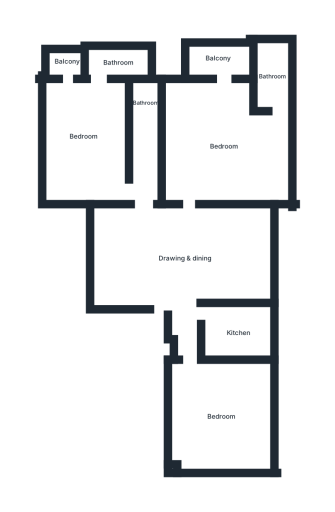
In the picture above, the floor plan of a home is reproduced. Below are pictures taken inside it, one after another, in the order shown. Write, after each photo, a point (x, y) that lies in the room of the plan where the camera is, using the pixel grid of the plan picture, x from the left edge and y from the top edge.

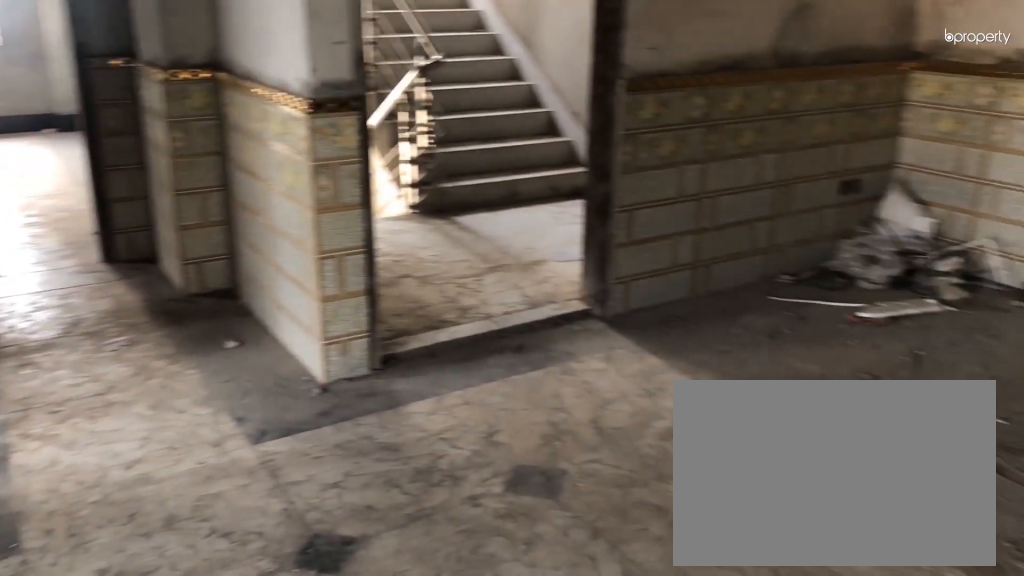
(185, 258)
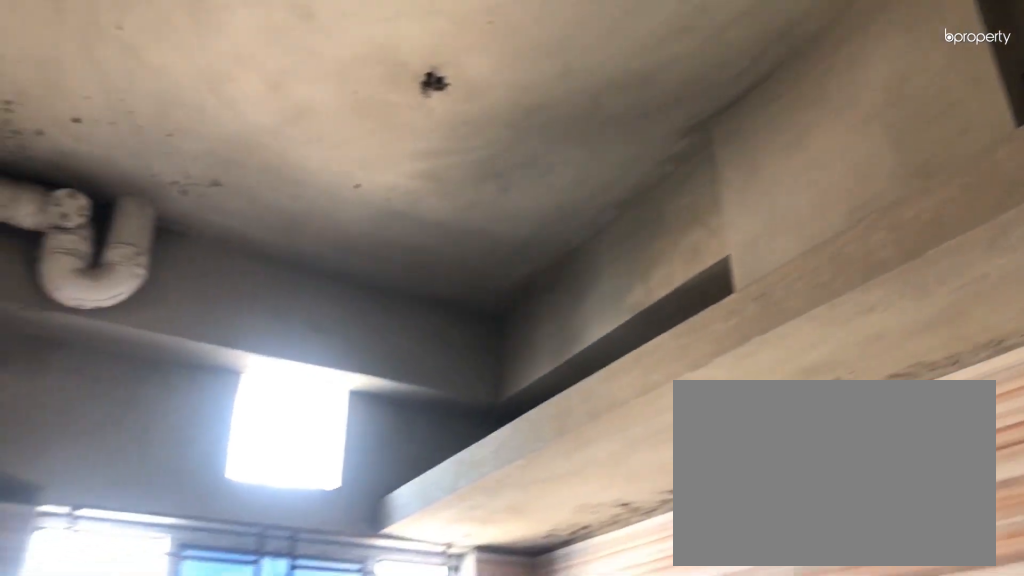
(239, 335)
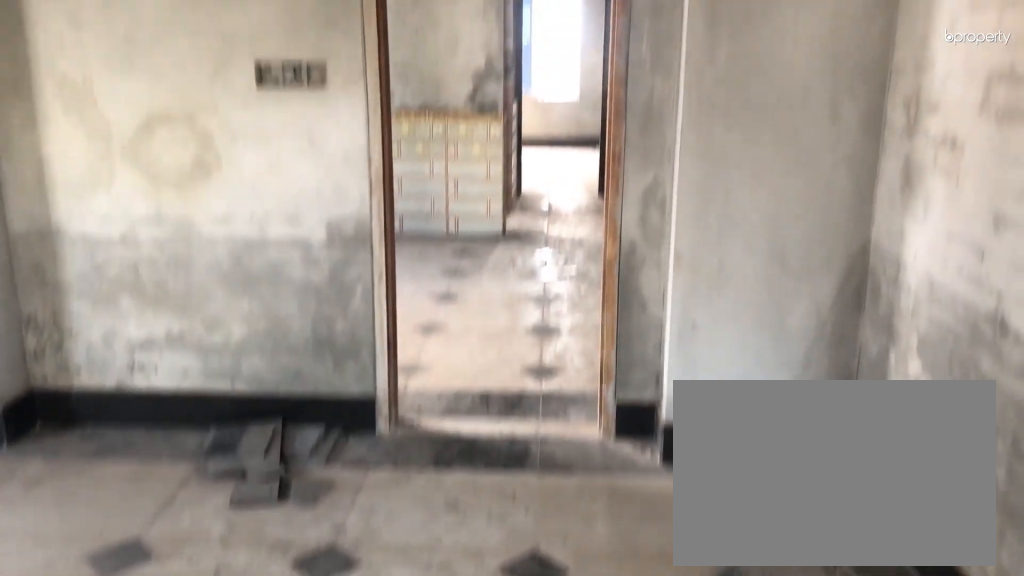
(226, 143)
